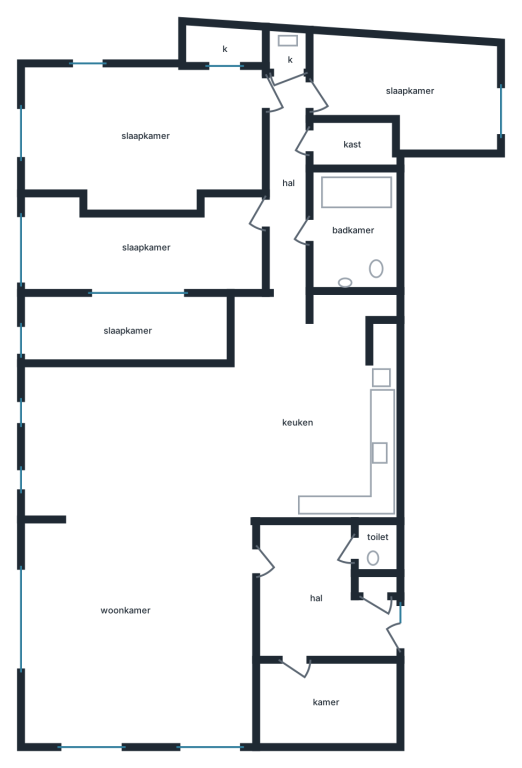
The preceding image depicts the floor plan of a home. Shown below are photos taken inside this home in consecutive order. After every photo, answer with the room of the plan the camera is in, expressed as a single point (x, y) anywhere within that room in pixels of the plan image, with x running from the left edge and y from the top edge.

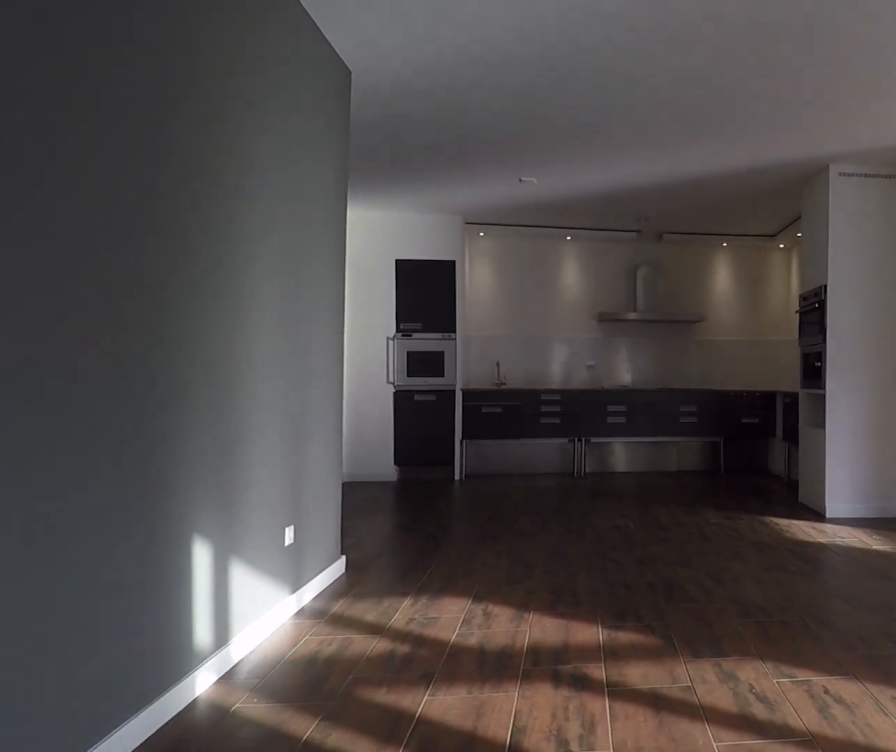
(137, 557)
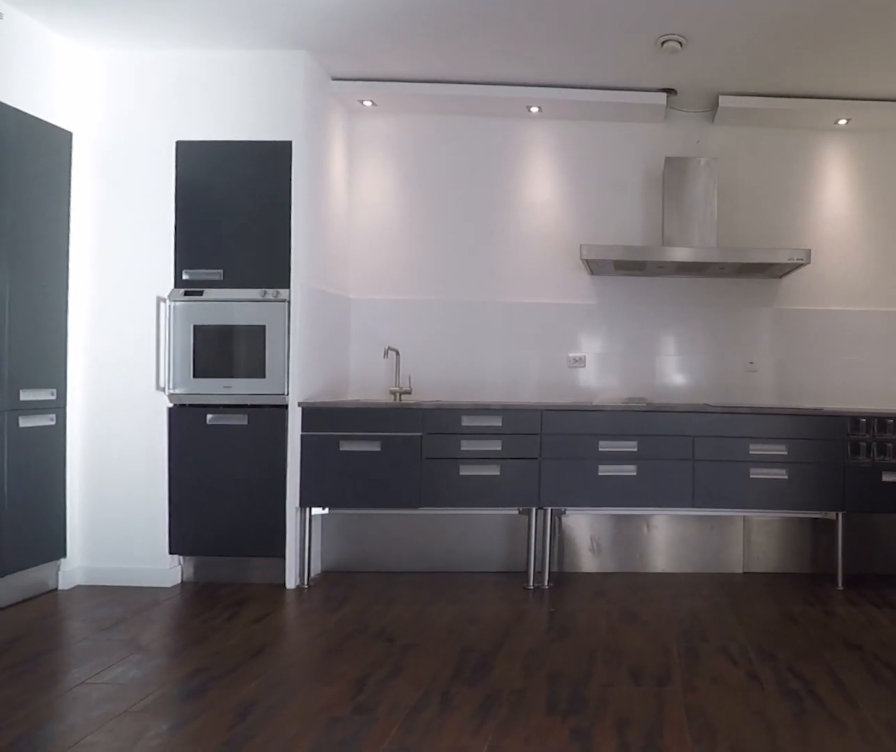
(315, 410)
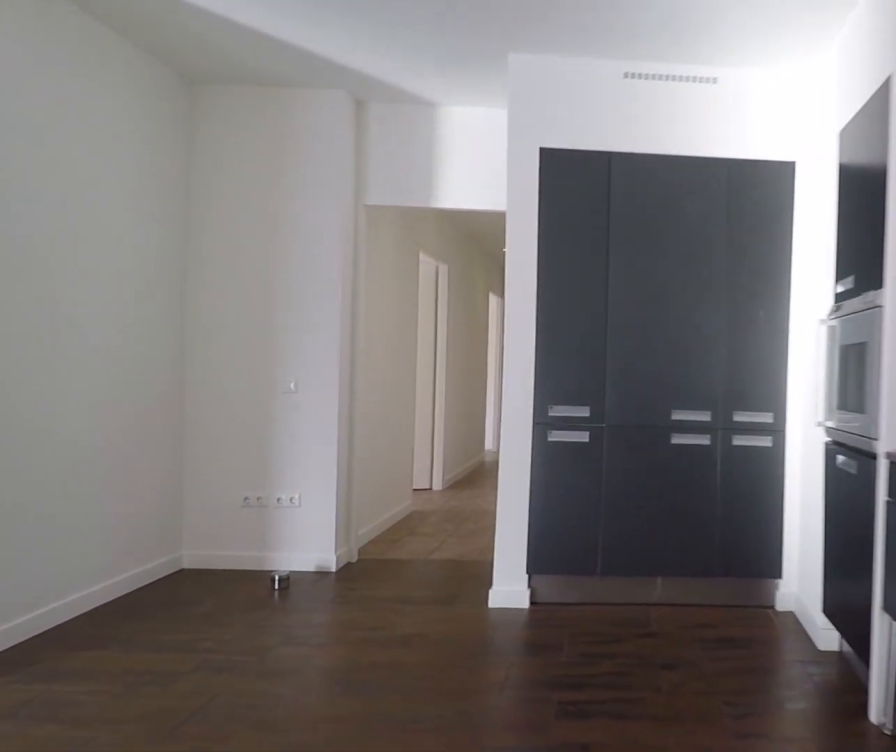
(315, 410)
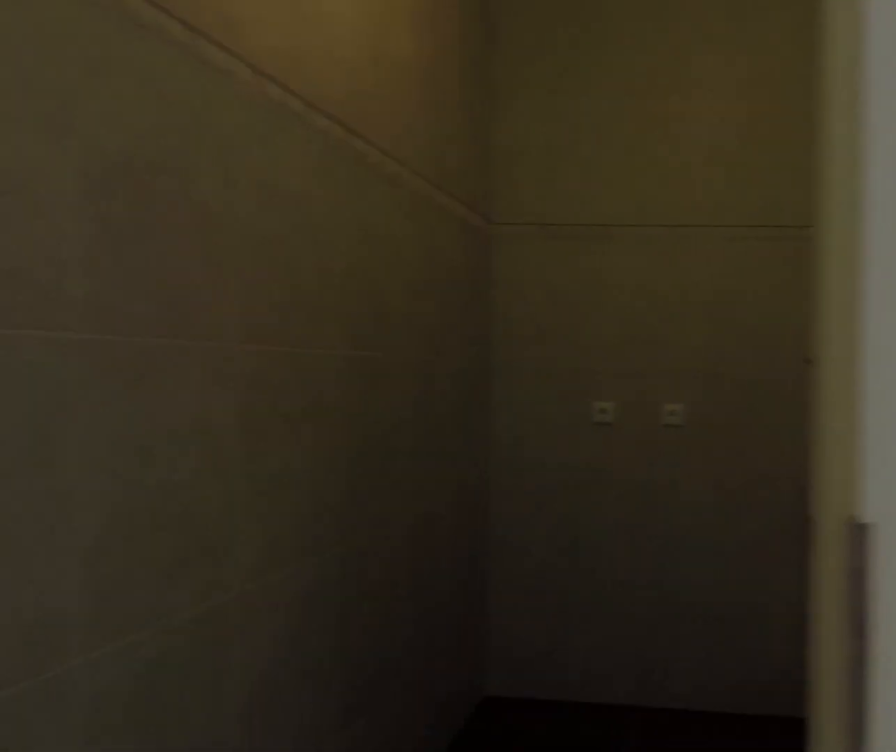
(288, 180)
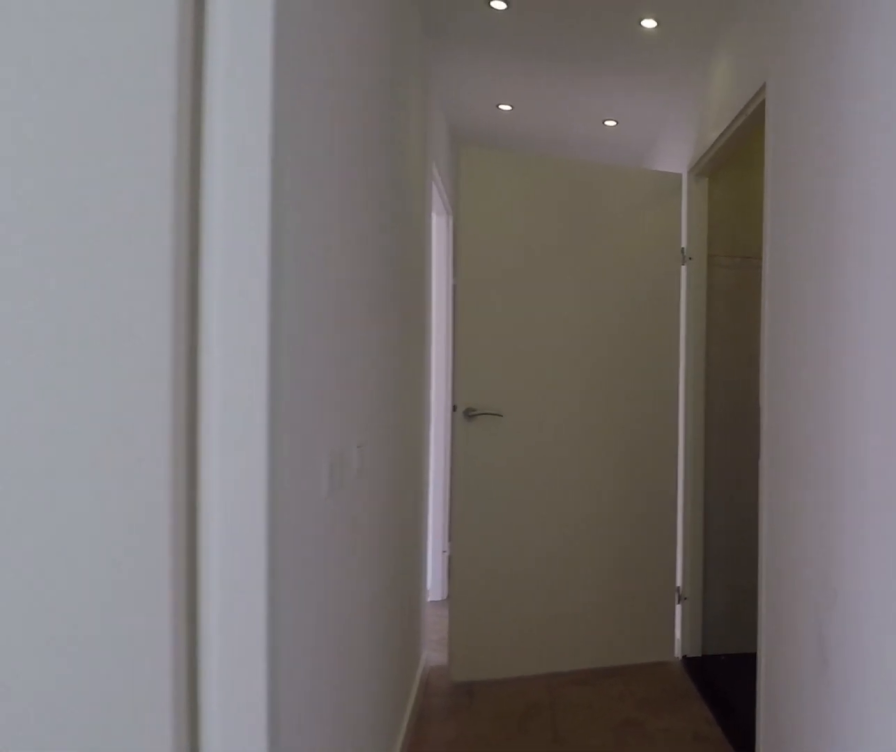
(288, 180)
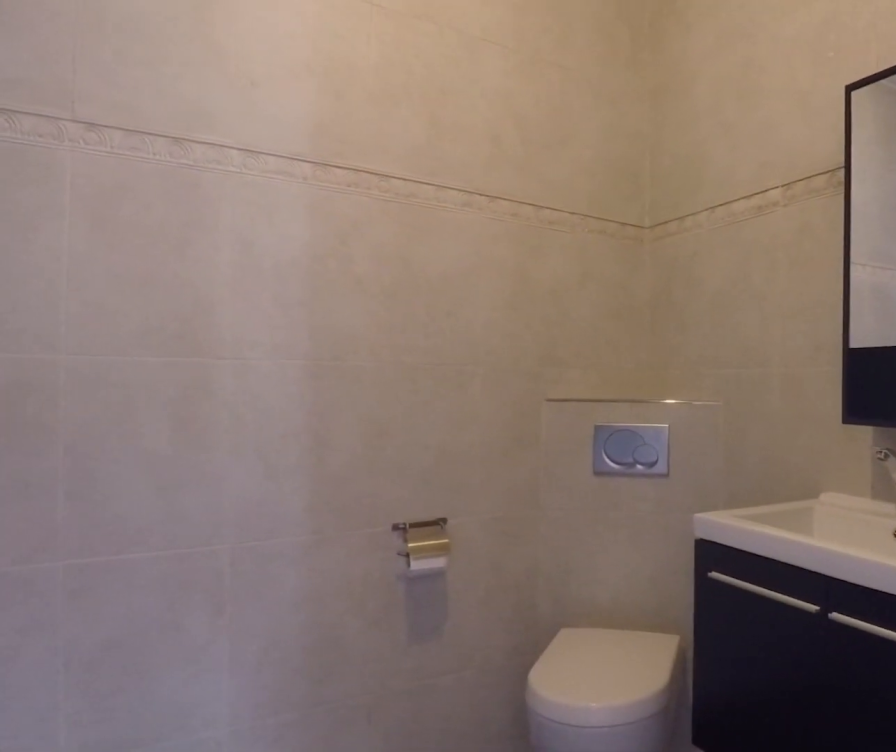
(353, 231)
